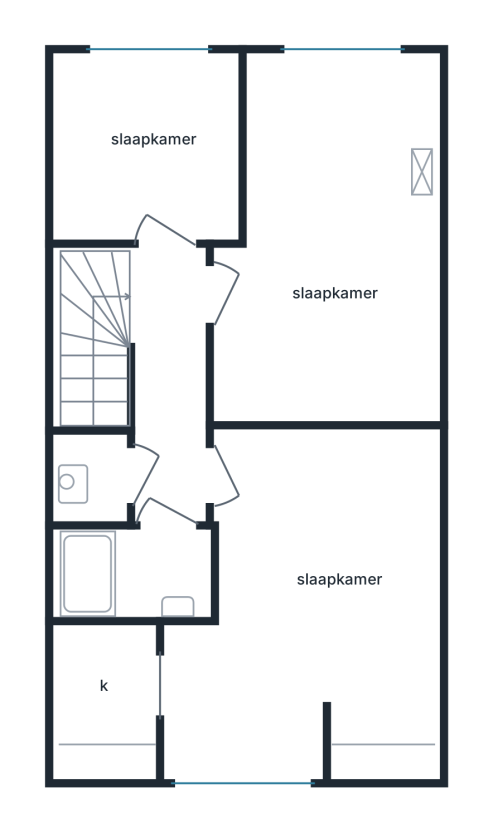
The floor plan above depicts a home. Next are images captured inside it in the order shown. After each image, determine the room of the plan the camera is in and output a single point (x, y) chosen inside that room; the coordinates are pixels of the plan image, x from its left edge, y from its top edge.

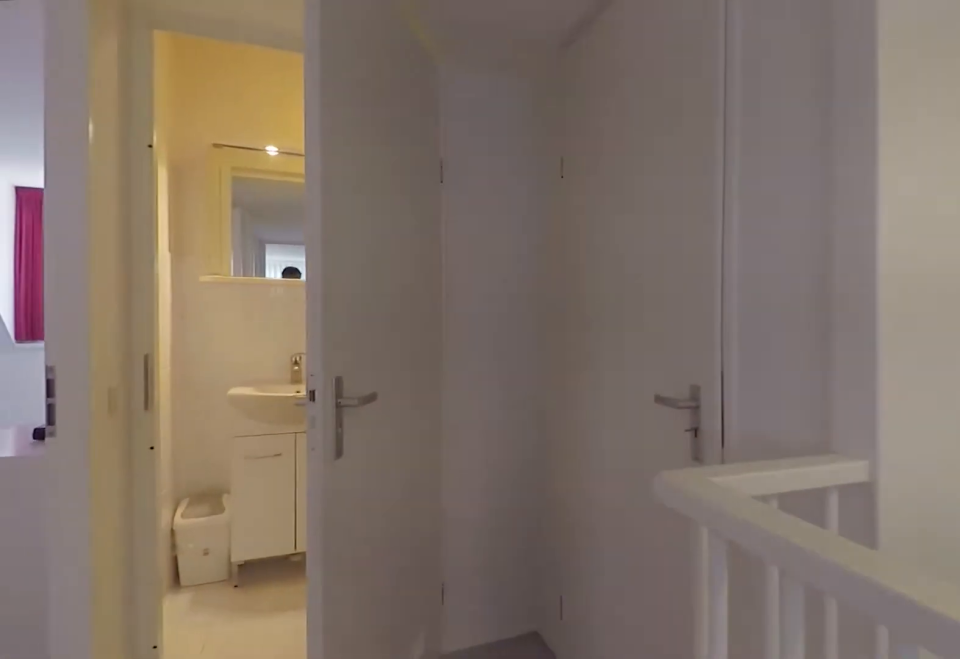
(169, 386)
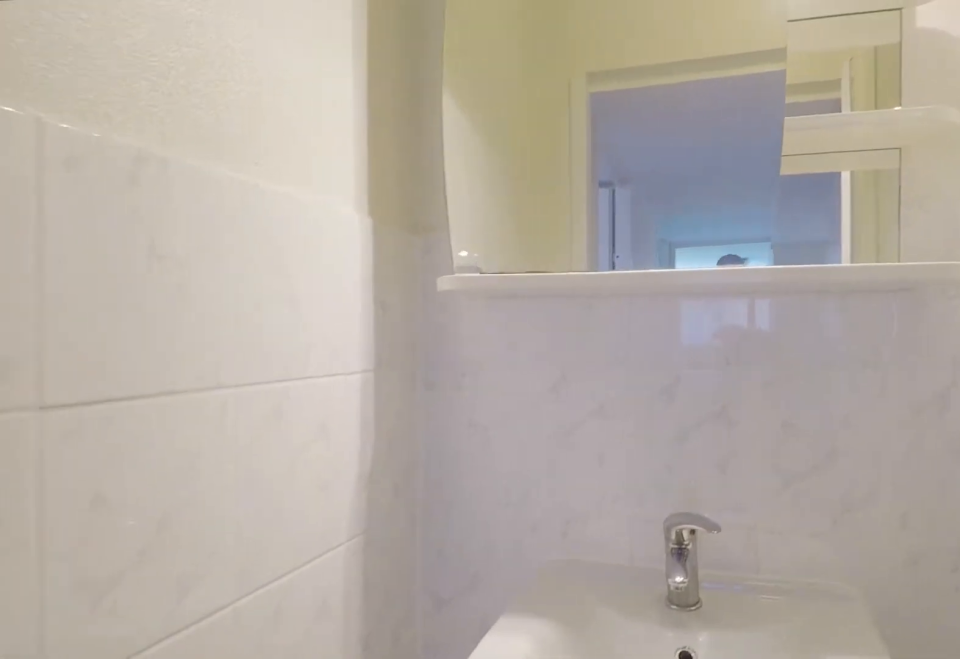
(131, 573)
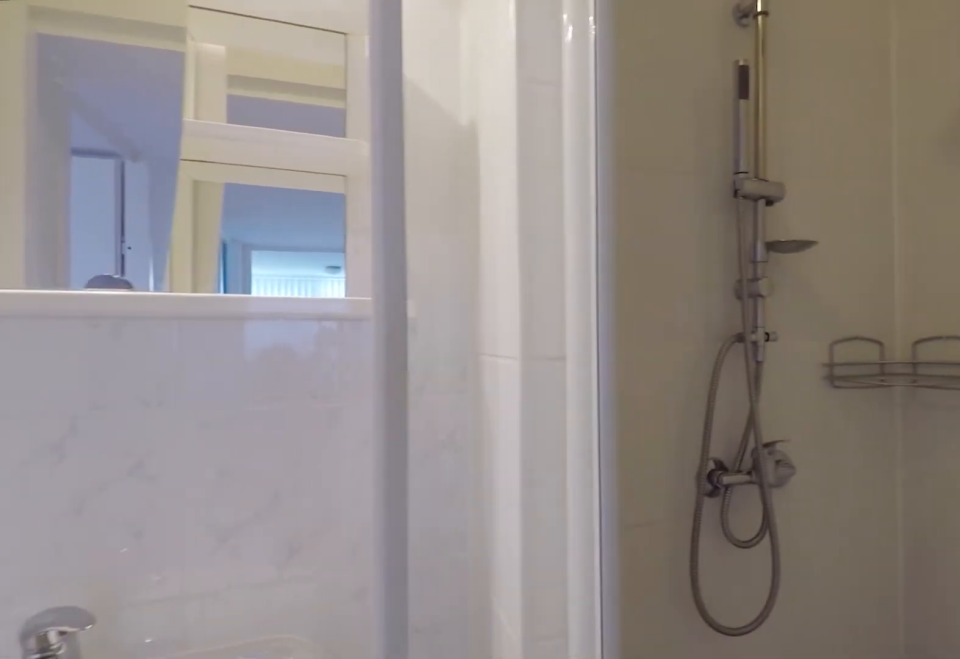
(131, 573)
